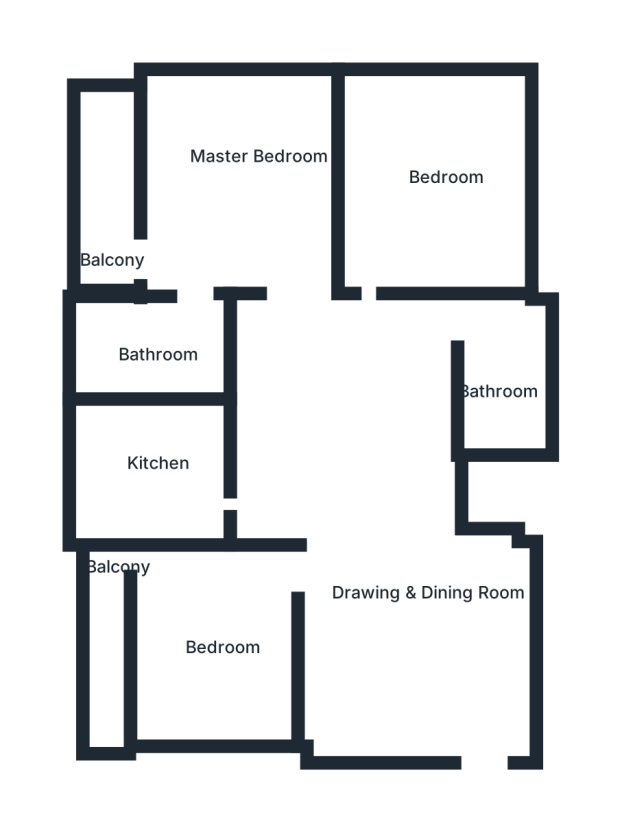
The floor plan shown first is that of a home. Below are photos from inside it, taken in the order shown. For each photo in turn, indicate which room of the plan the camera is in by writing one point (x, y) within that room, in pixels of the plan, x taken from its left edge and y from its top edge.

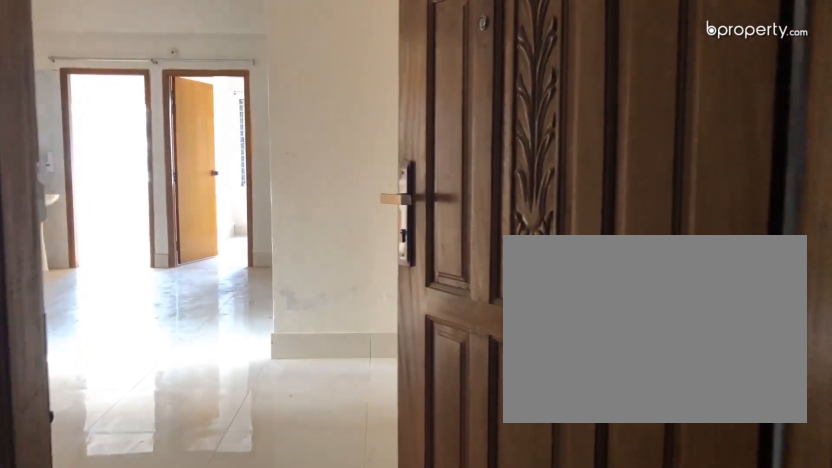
(415, 629)
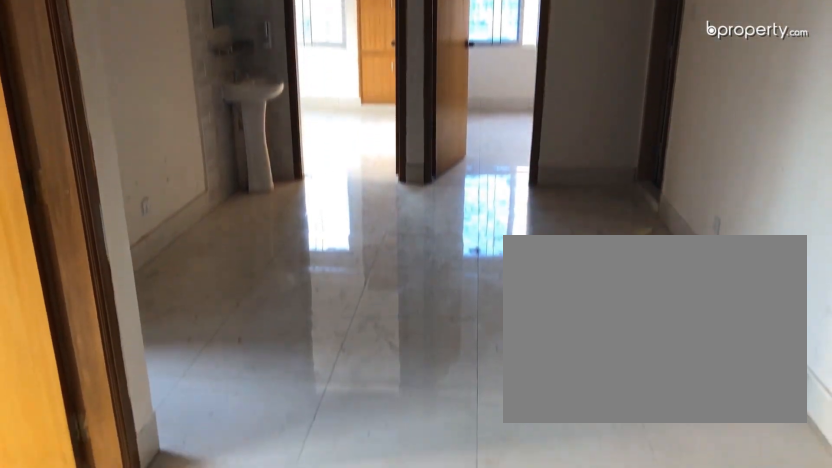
(410, 623)
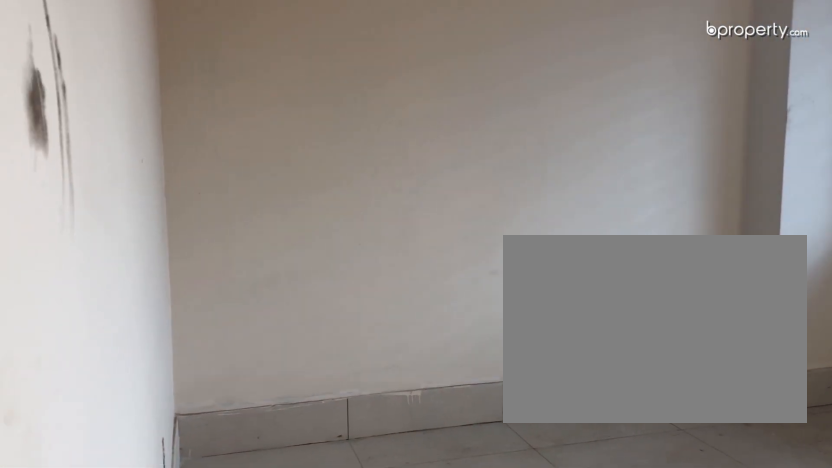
(228, 642)
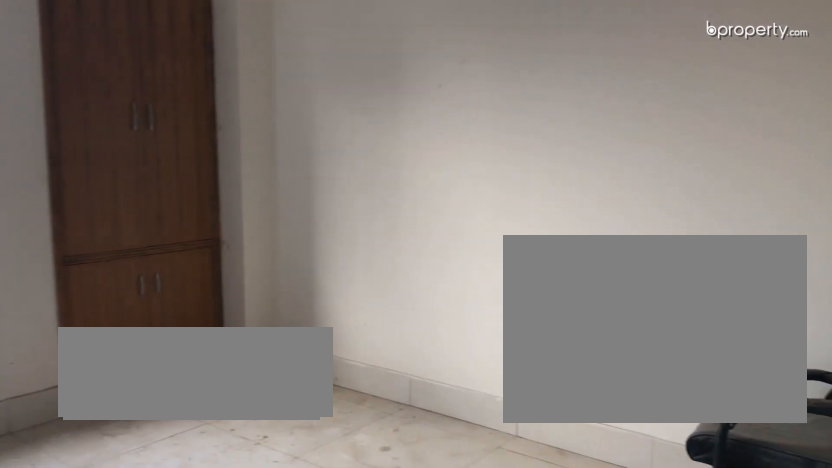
(432, 188)
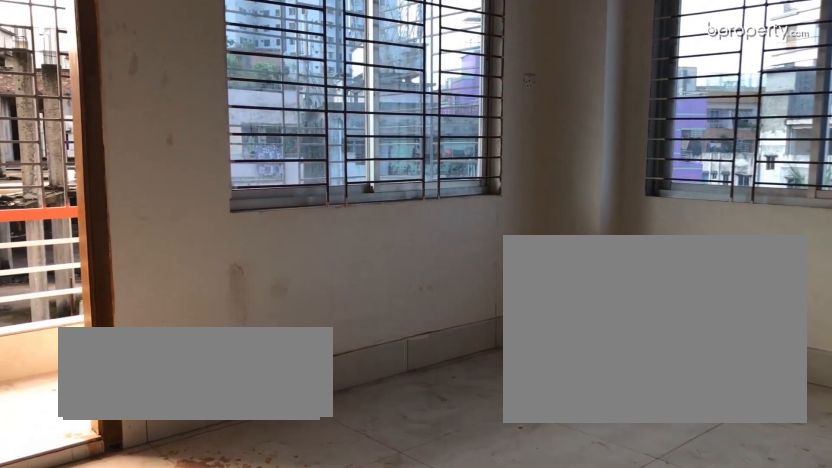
(235, 193)
